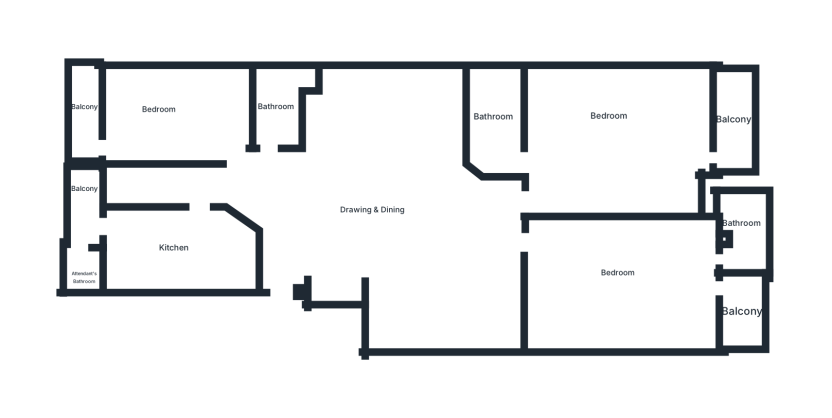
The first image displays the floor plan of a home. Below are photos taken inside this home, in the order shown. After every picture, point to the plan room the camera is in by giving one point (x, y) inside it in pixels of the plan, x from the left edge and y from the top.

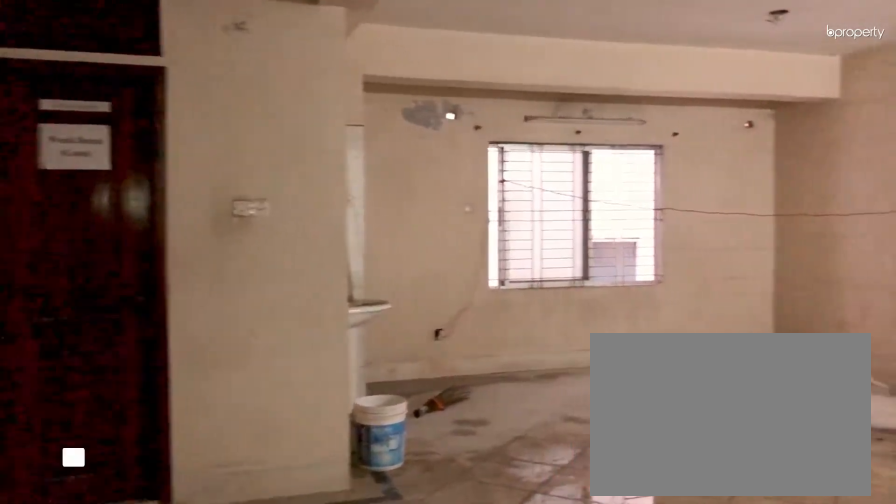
(280, 271)
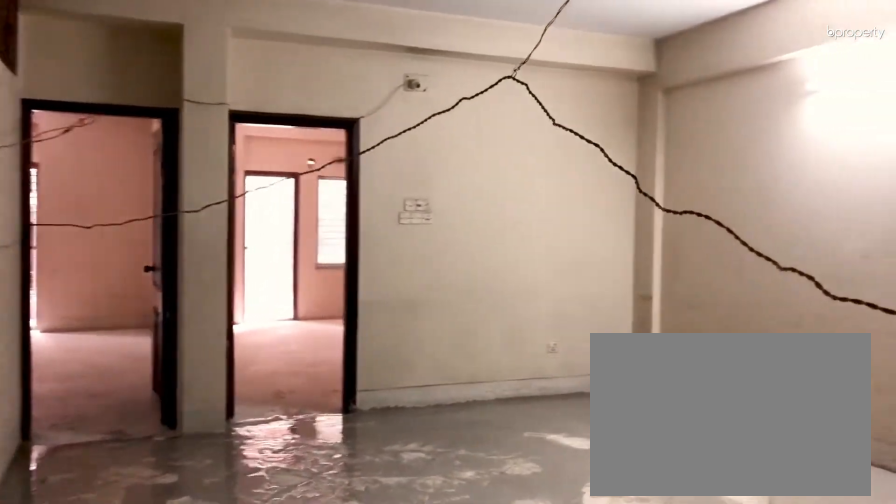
(397, 222)
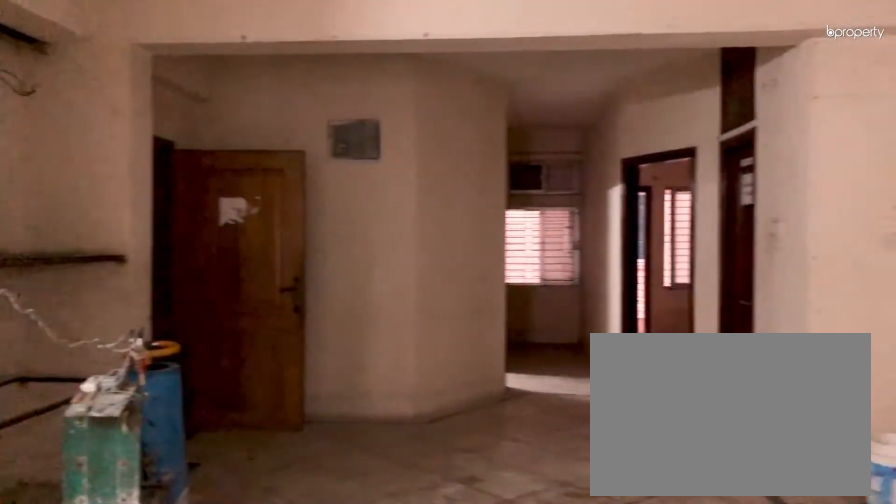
(397, 222)
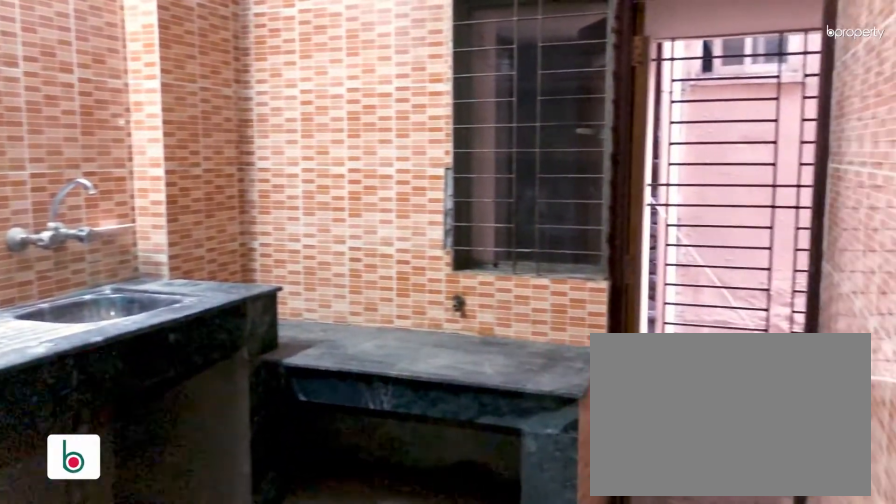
(161, 245)
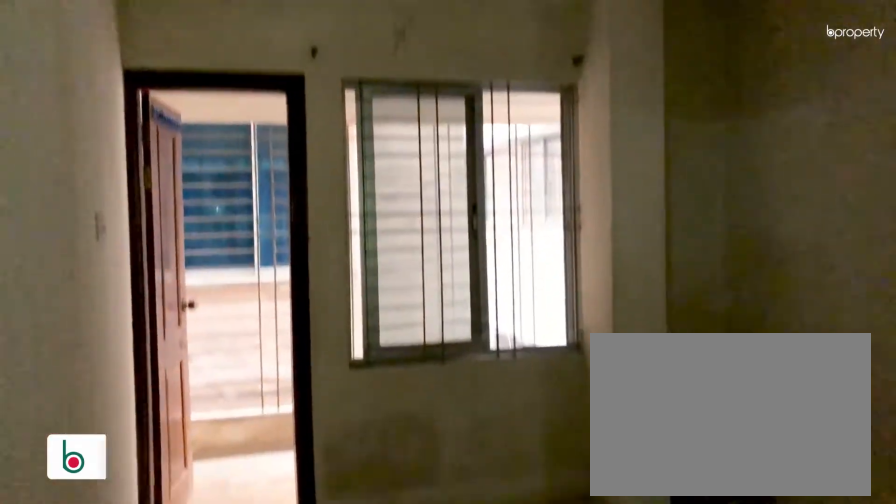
(157, 101)
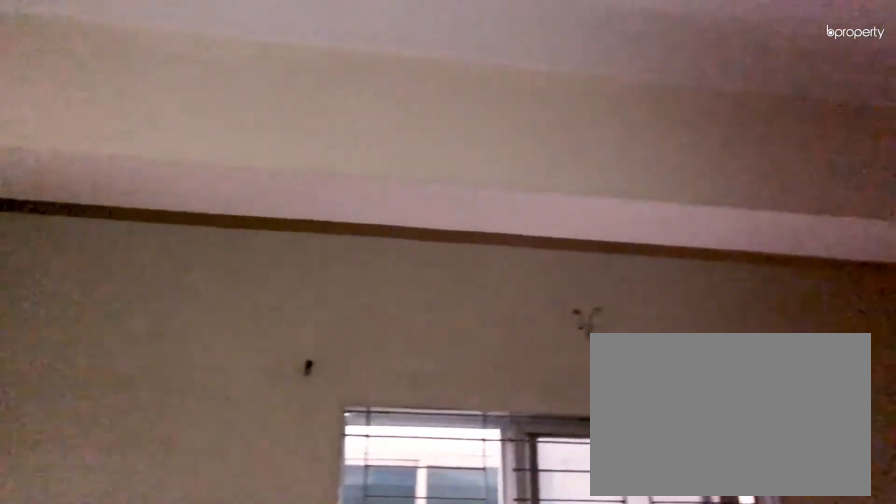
(157, 101)
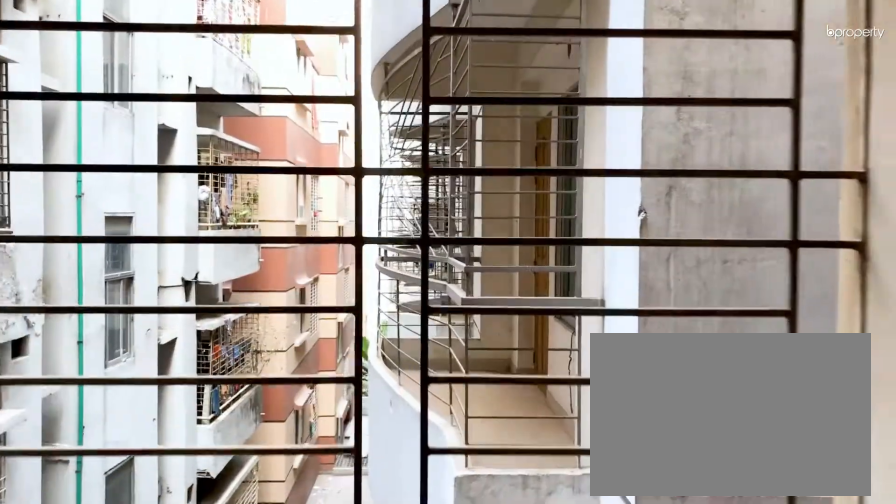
(85, 116)
